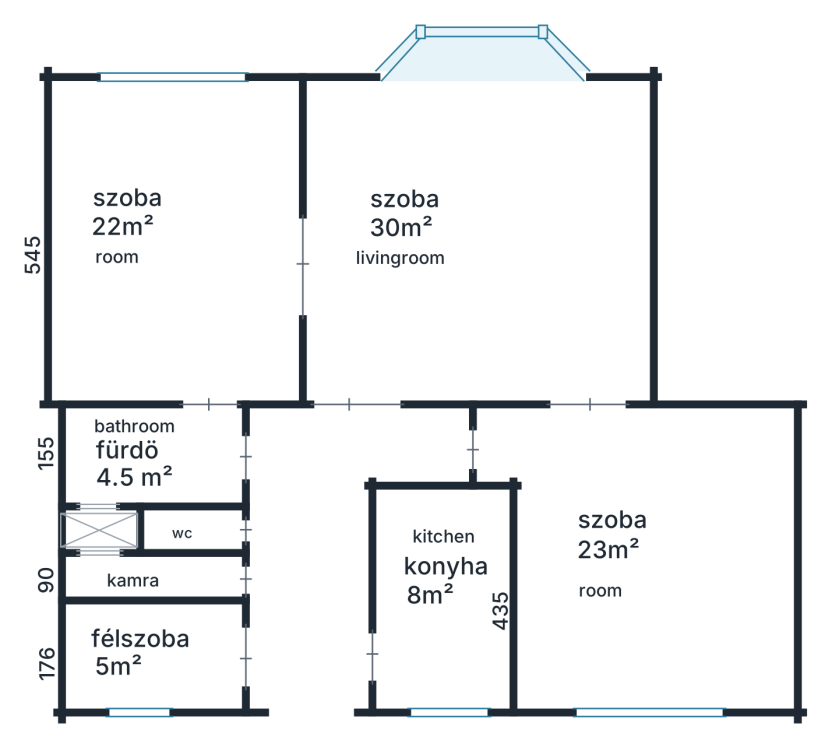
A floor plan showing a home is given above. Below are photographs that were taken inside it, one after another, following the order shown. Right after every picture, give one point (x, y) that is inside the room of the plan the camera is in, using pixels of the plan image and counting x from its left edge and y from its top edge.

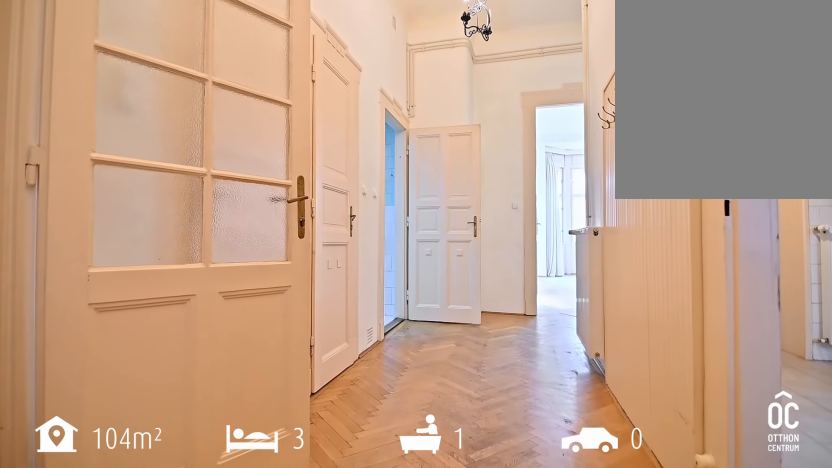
(307, 488)
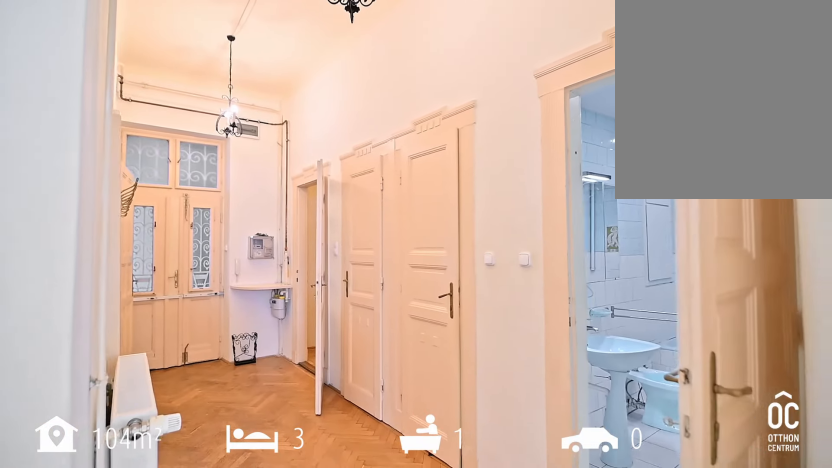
(307, 488)
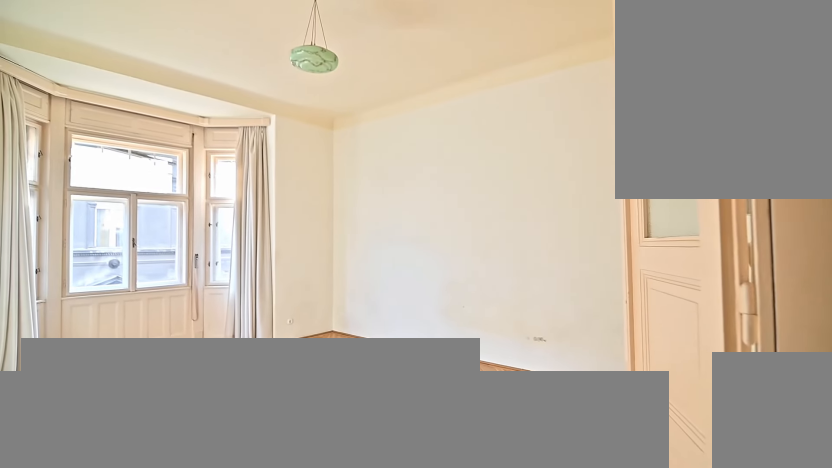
(475, 228)
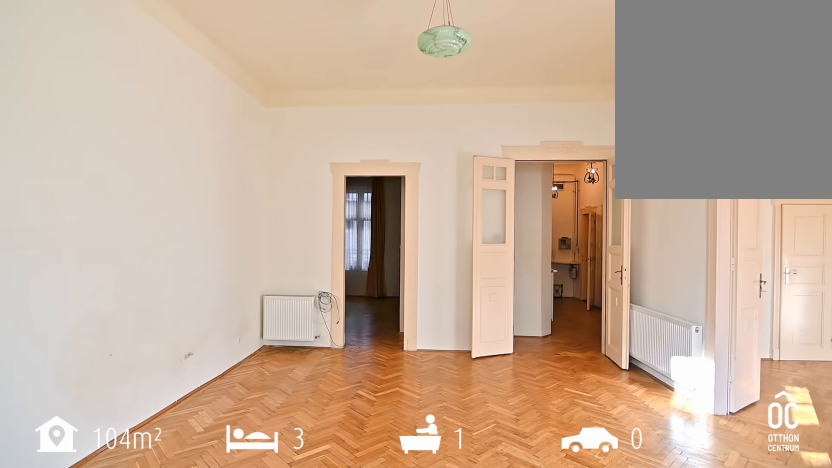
(475, 228)
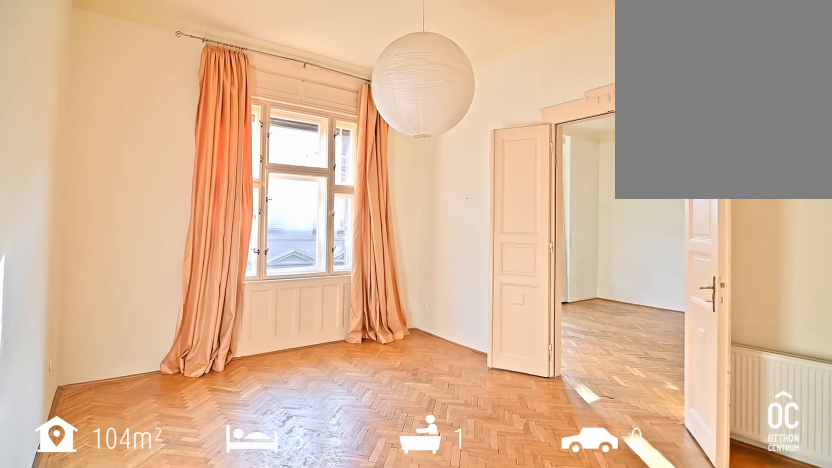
(167, 248)
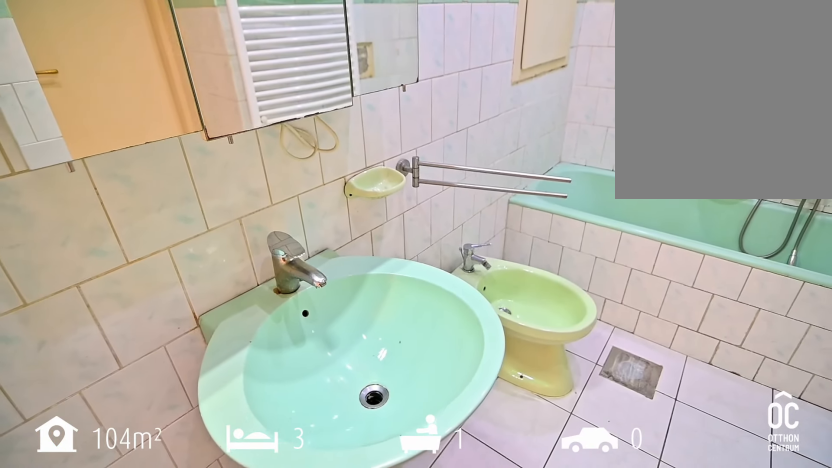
(150, 454)
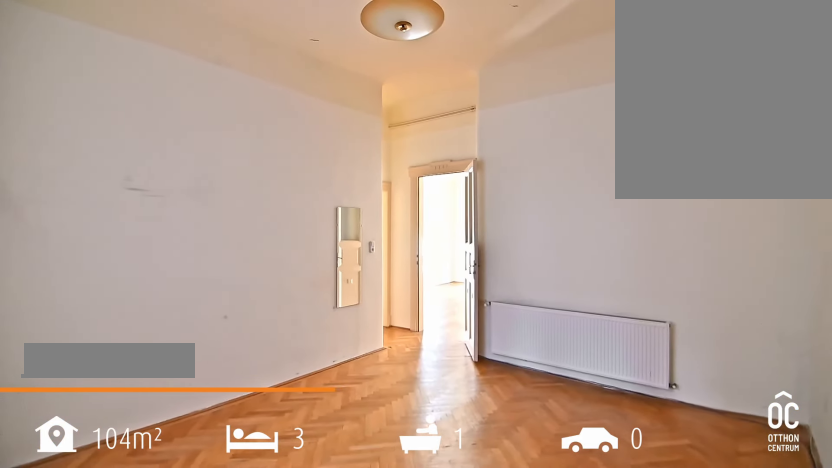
(655, 563)
